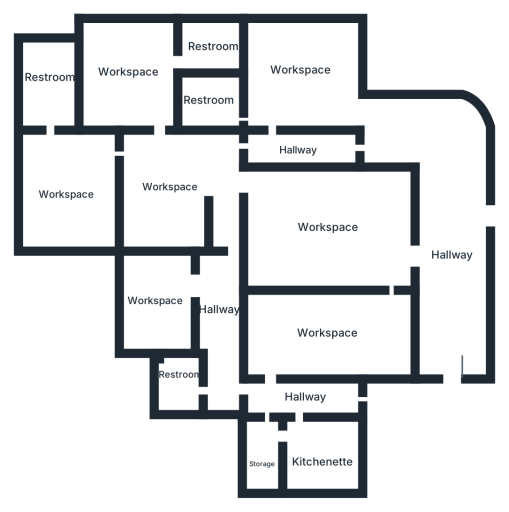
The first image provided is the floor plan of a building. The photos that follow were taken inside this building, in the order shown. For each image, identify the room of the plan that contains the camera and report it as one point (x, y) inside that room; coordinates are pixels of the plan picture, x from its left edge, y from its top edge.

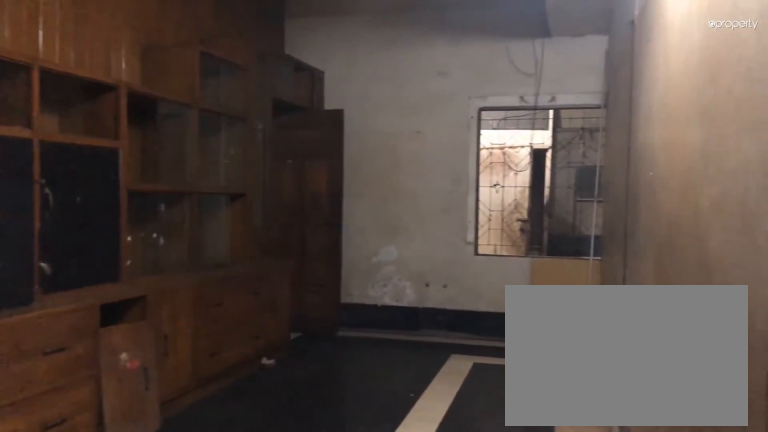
(332, 334)
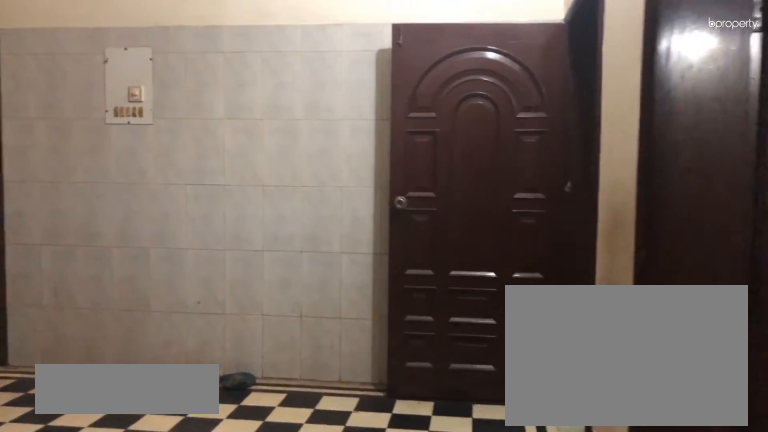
(175, 196)
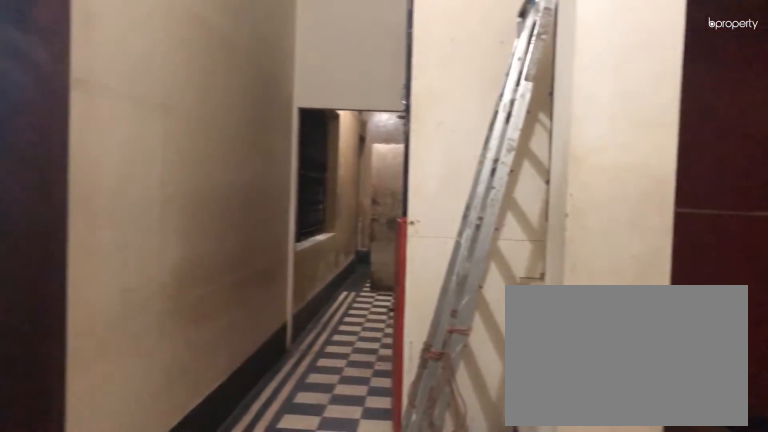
(175, 196)
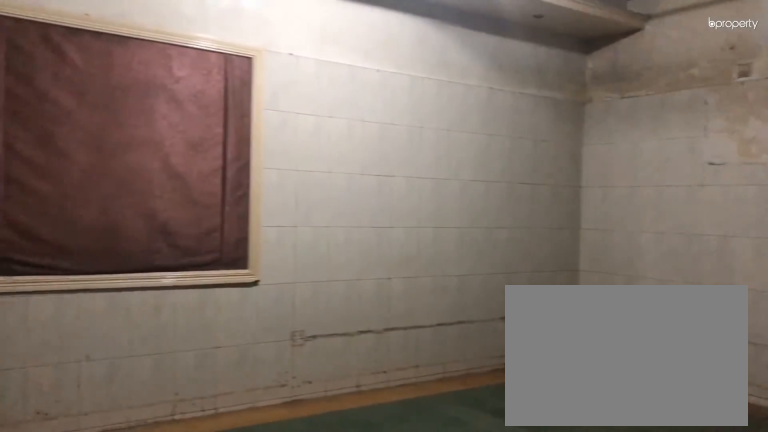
(68, 186)
